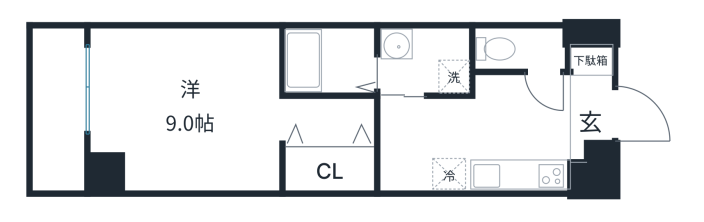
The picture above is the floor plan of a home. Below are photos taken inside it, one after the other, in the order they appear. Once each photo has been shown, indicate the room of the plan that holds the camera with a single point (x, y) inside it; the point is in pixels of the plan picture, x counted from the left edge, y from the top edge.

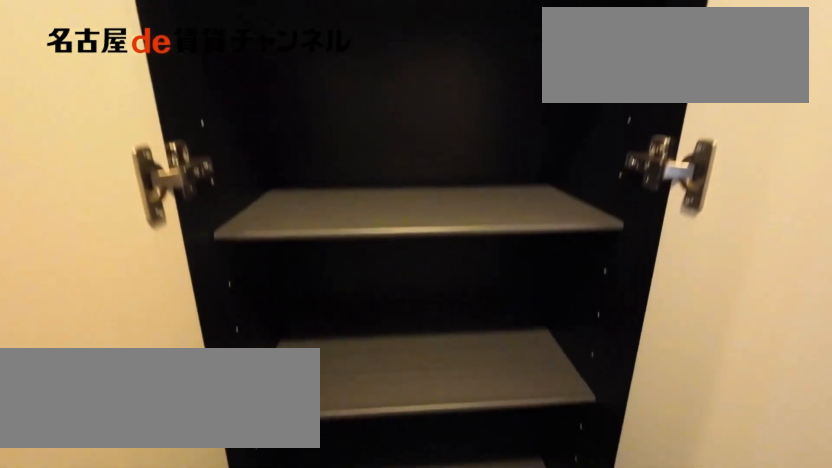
(590, 104)
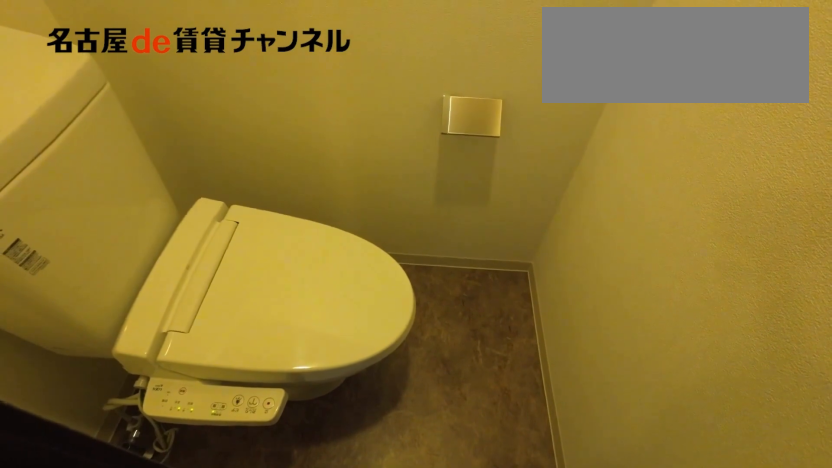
(520, 49)
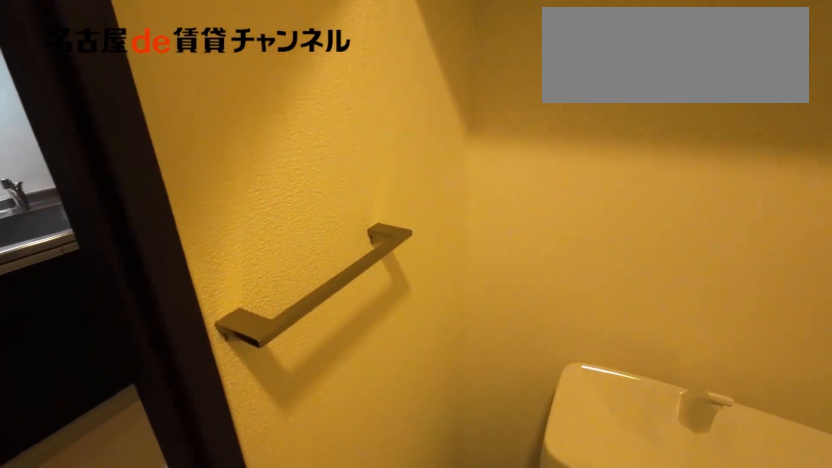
(520, 49)
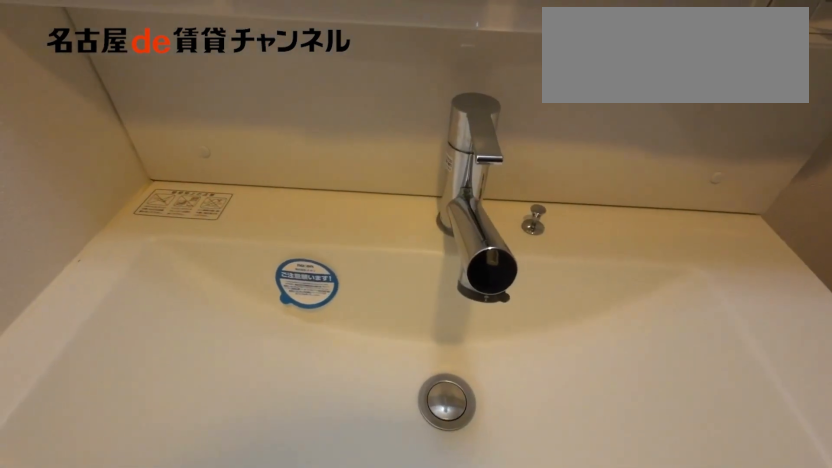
(426, 60)
